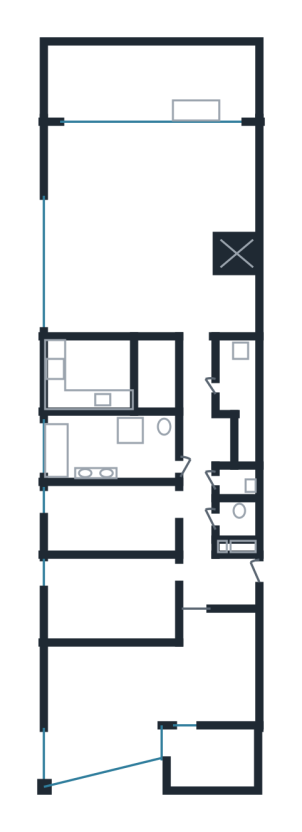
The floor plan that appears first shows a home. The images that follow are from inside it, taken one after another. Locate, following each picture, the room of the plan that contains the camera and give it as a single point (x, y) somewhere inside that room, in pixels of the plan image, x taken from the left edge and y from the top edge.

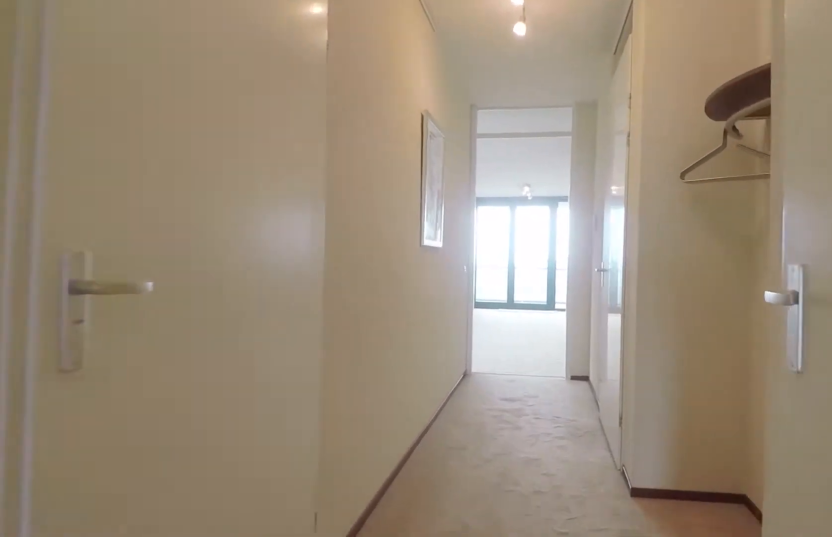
(205, 492)
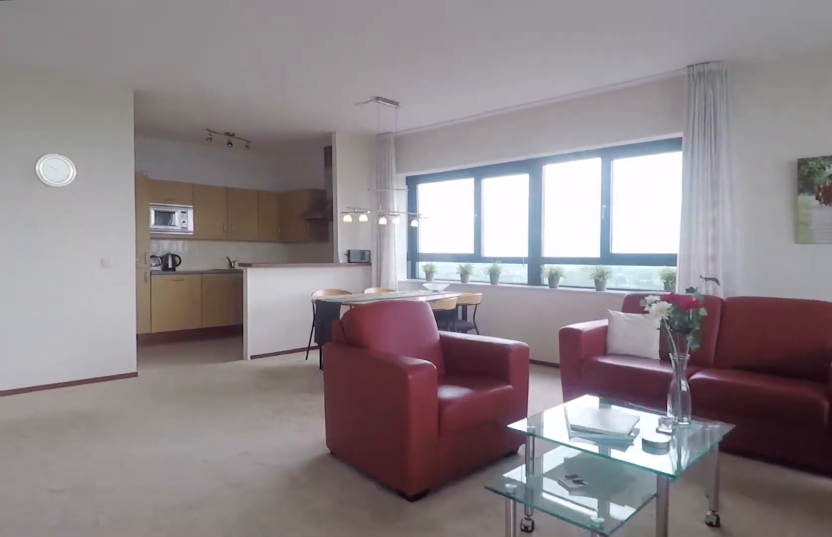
(148, 230)
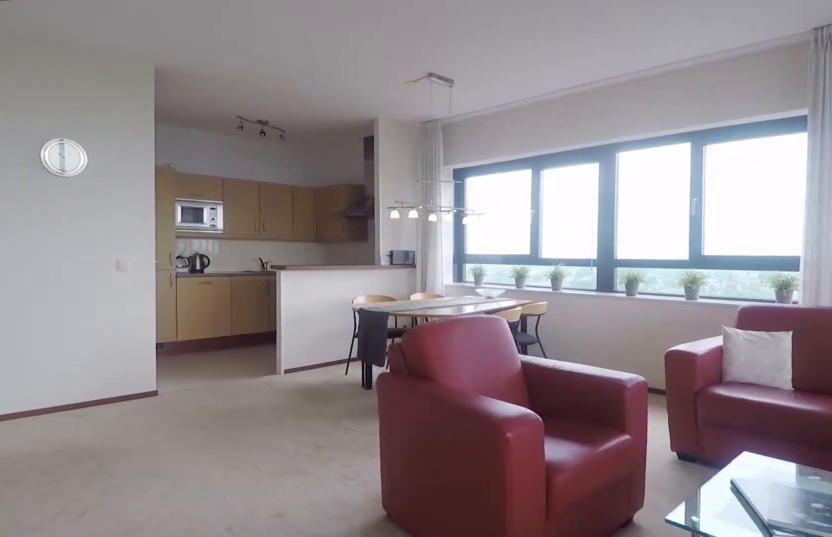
(148, 230)
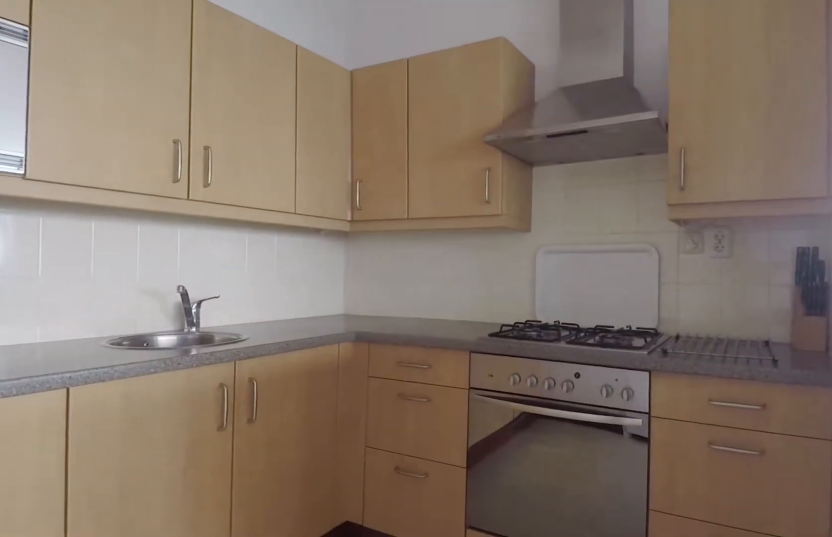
(79, 389)
